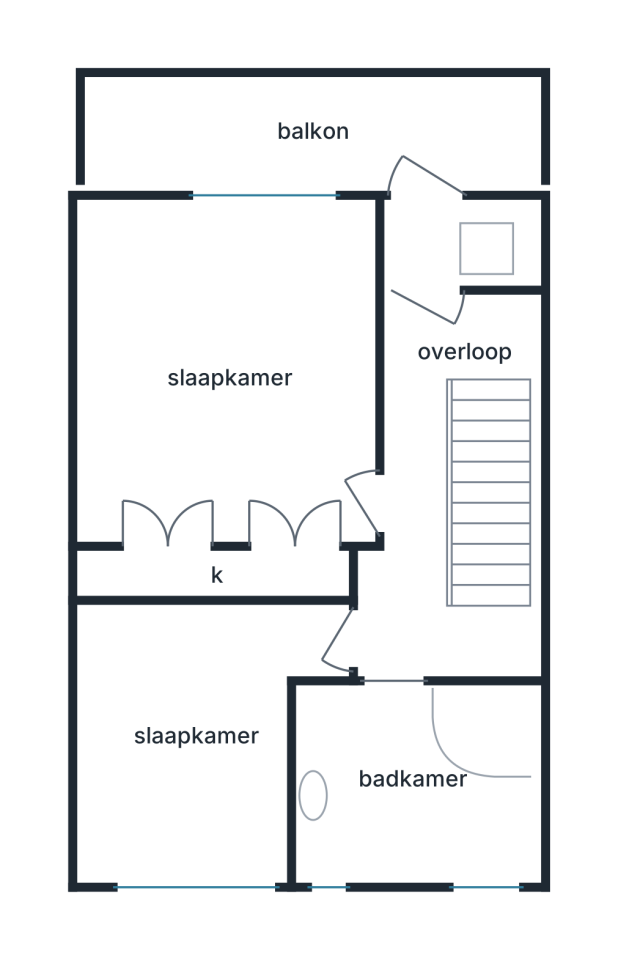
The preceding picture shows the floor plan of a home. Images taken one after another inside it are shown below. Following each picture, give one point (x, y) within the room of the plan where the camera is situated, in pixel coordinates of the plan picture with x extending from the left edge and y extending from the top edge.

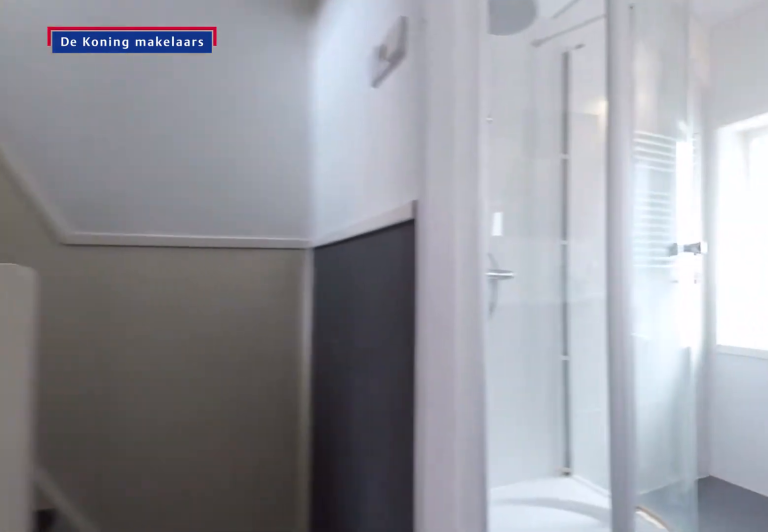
(435, 499)
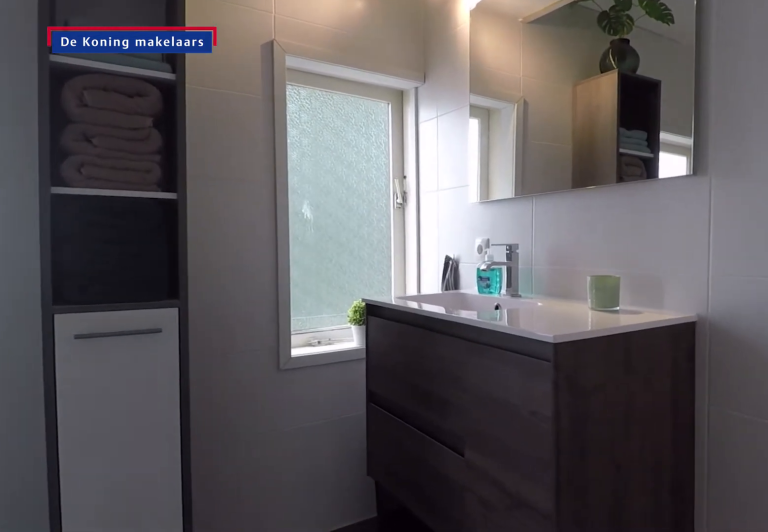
(414, 775)
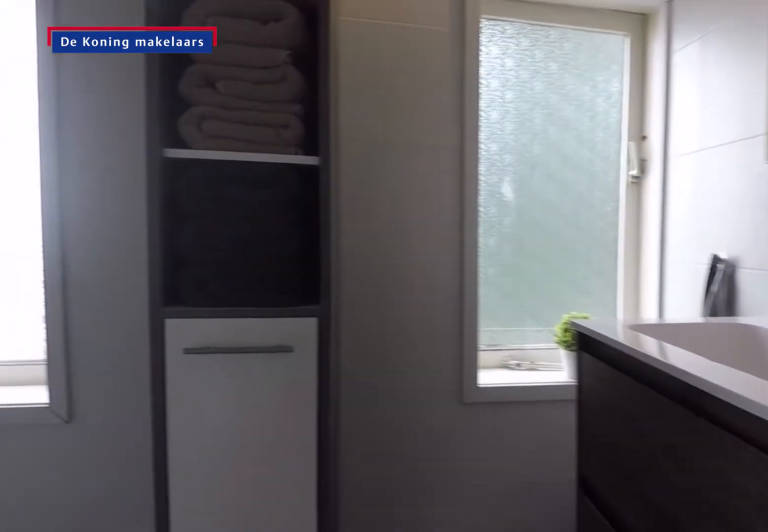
(414, 775)
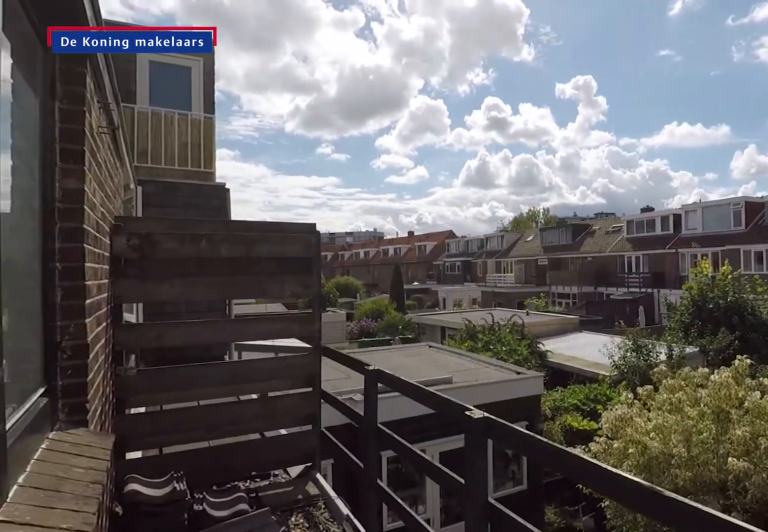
(311, 130)
